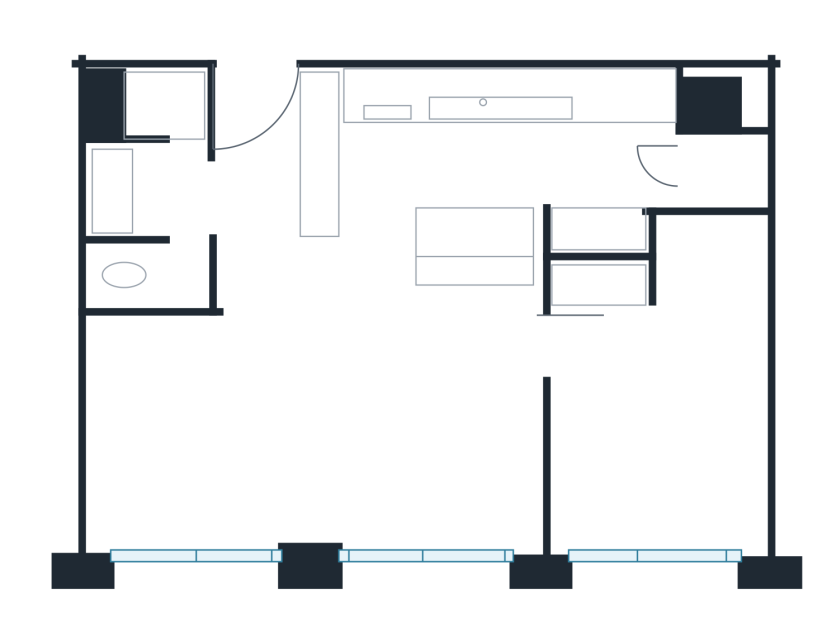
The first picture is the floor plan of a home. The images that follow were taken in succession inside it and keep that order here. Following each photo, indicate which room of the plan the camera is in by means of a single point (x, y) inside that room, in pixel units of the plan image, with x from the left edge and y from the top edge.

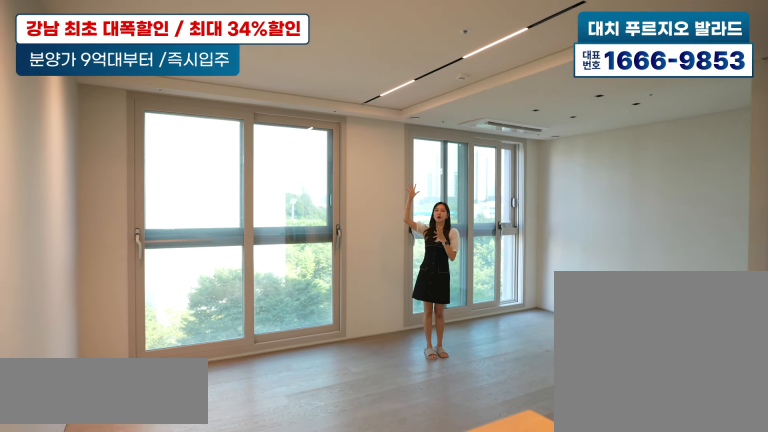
(282, 400)
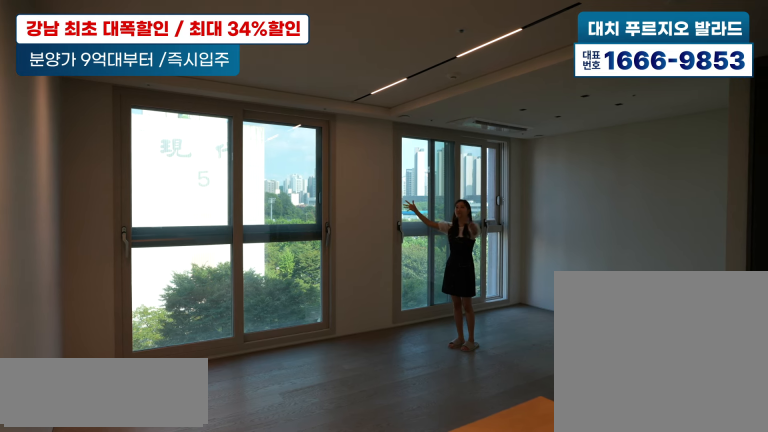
(280, 399)
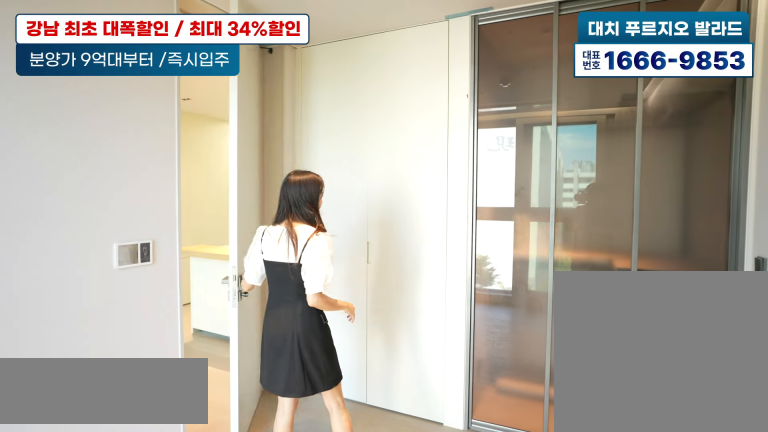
(649, 419)
